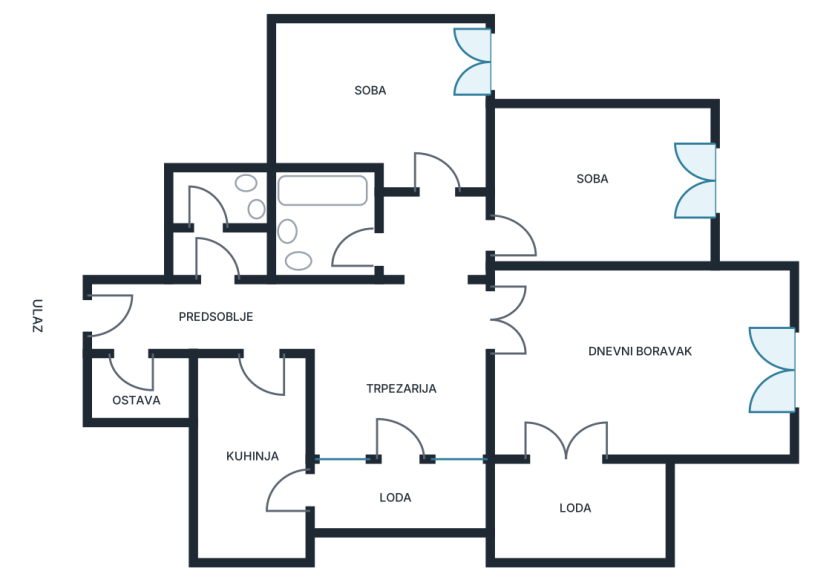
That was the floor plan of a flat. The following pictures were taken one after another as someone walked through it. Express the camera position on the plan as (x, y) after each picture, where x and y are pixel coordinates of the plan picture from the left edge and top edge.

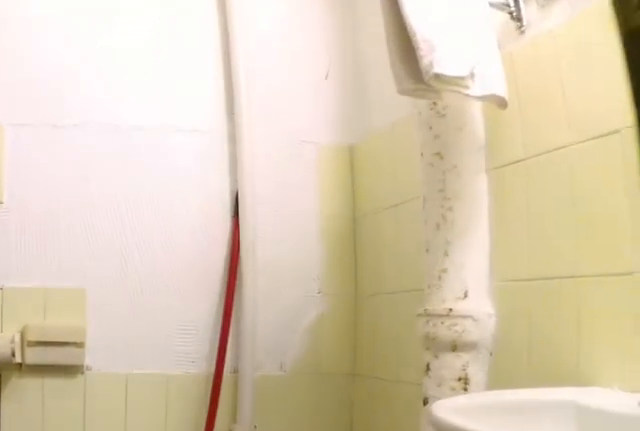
(218, 278)
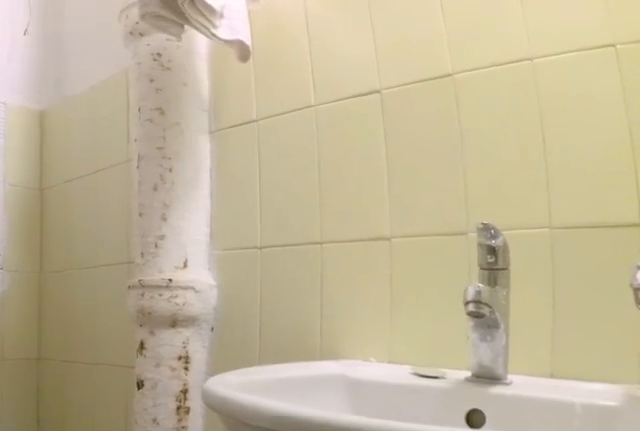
(217, 254)
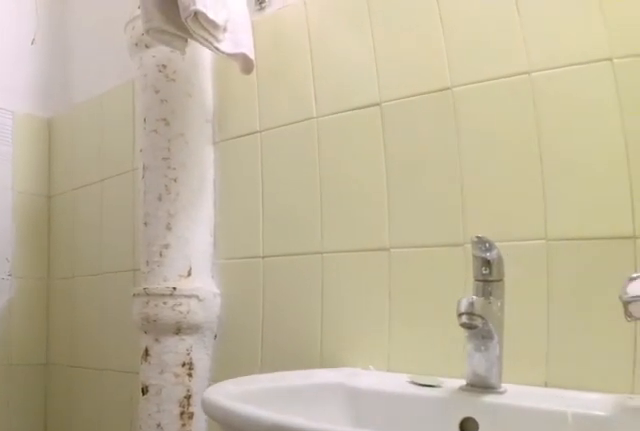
(218, 243)
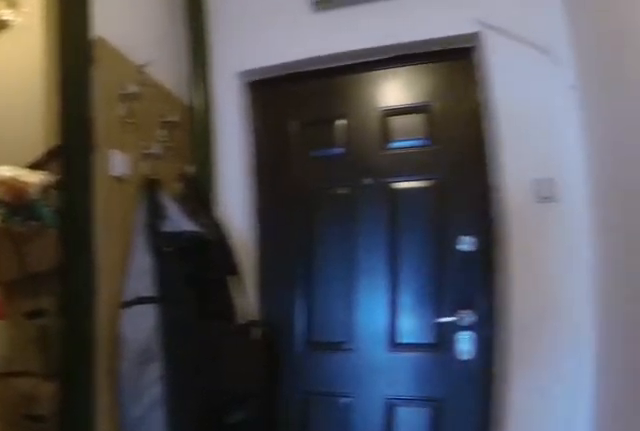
(232, 306)
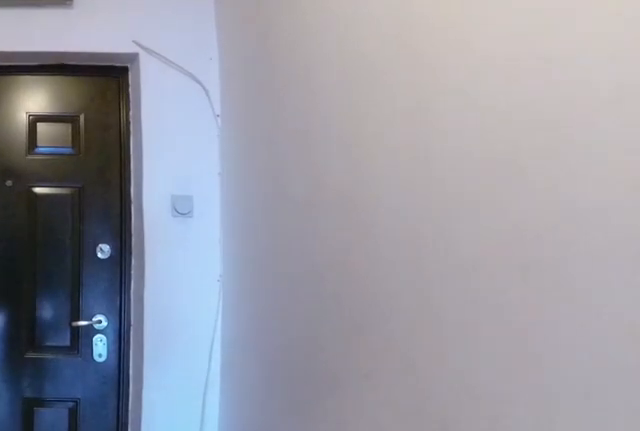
(224, 319)
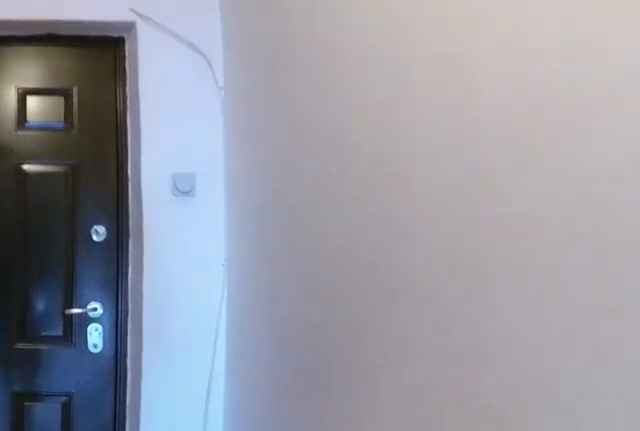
(196, 319)
